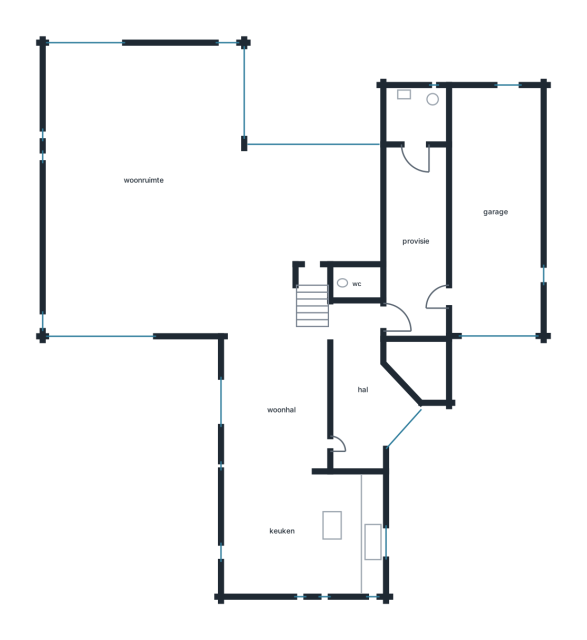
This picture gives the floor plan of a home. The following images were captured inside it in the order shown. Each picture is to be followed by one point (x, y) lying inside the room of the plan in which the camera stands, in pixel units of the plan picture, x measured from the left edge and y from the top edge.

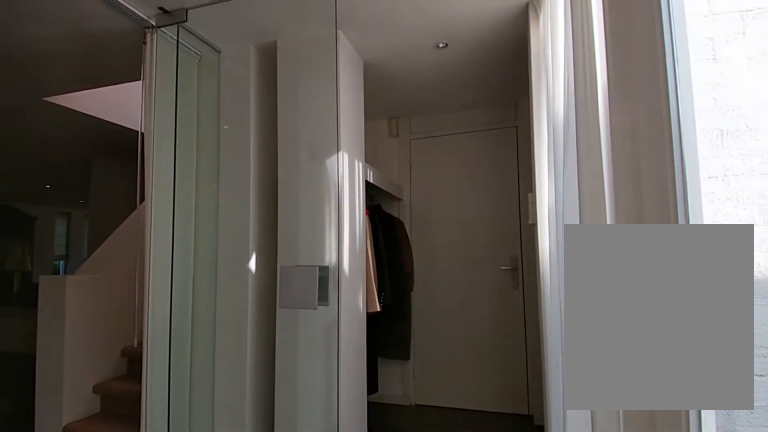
(363, 389)
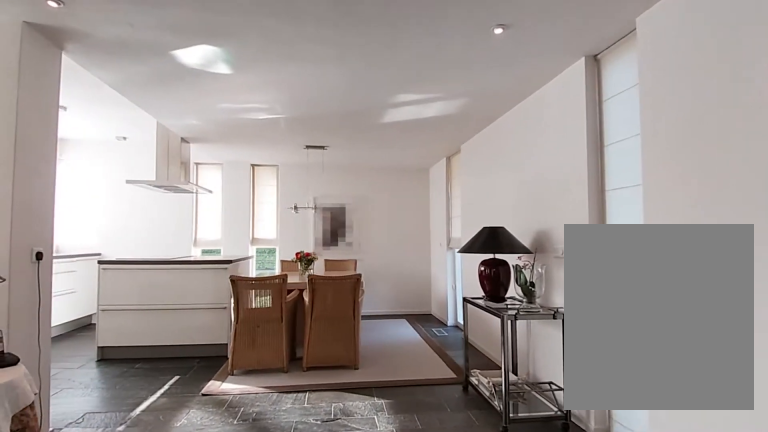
(288, 462)
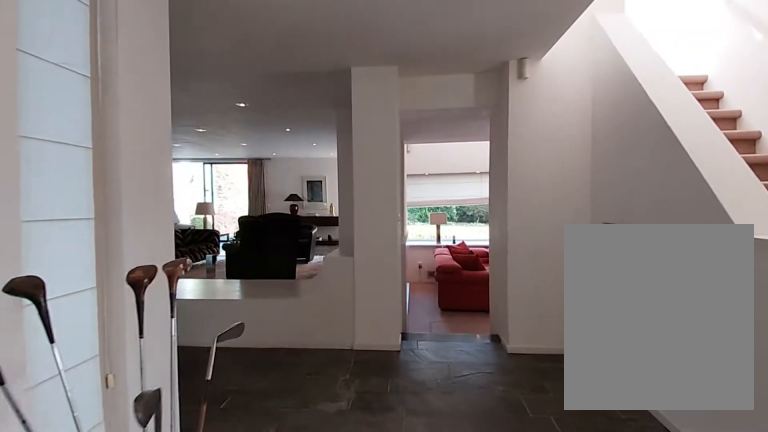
(288, 462)
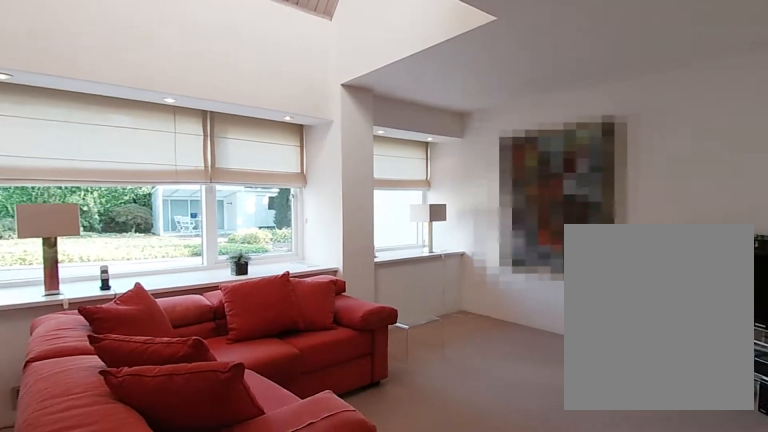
(311, 211)
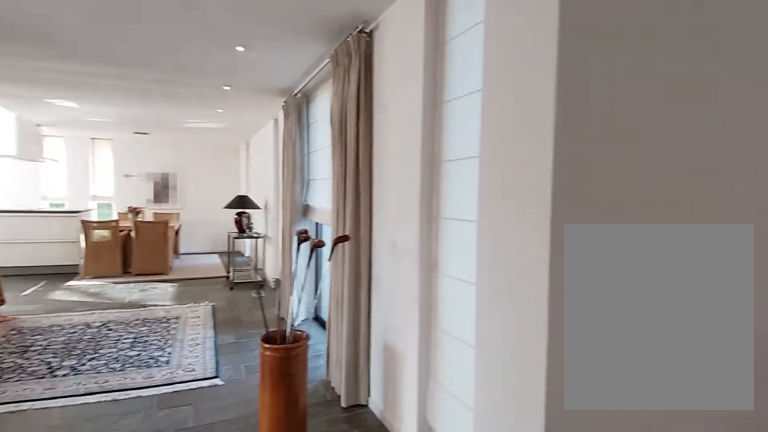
(288, 462)
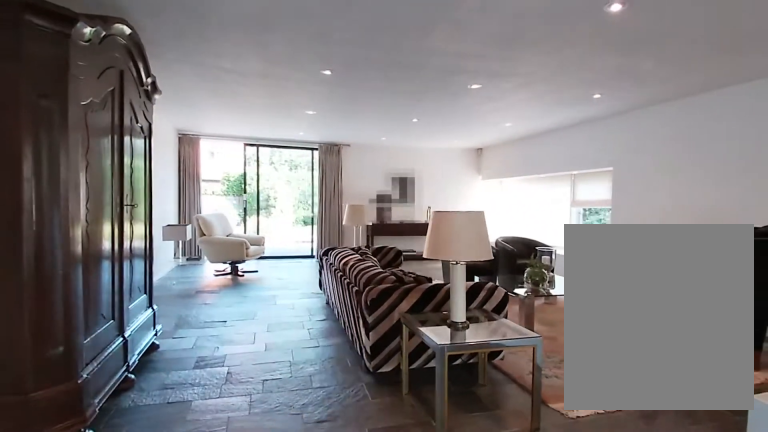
(140, 188)
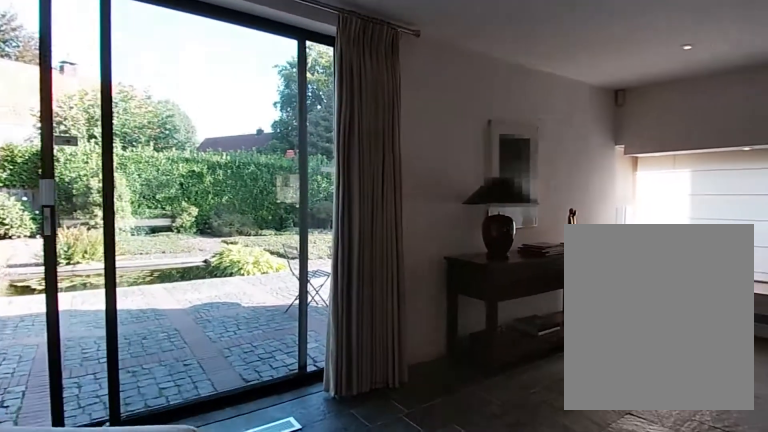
(140, 188)
